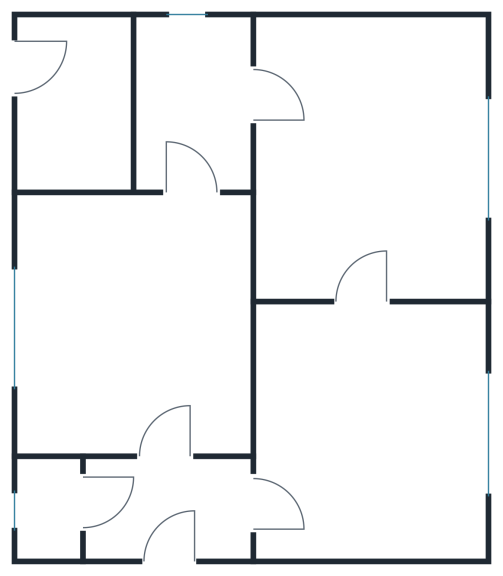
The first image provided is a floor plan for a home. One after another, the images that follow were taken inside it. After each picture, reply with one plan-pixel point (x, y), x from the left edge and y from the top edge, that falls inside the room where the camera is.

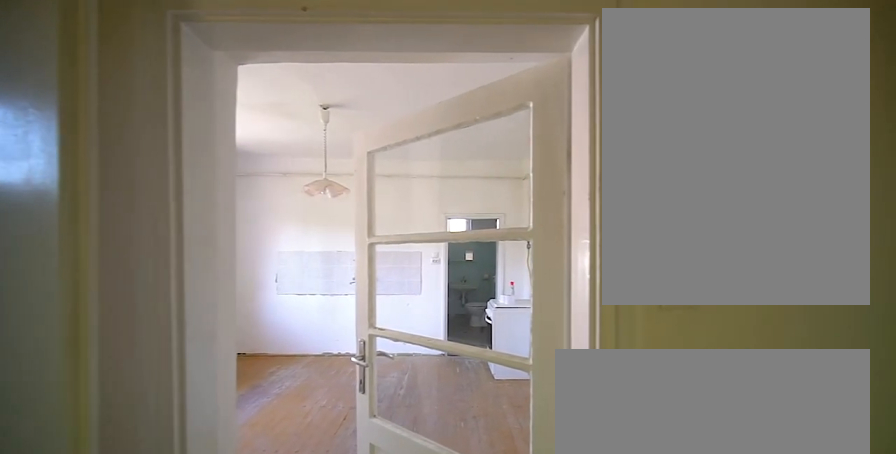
(174, 497)
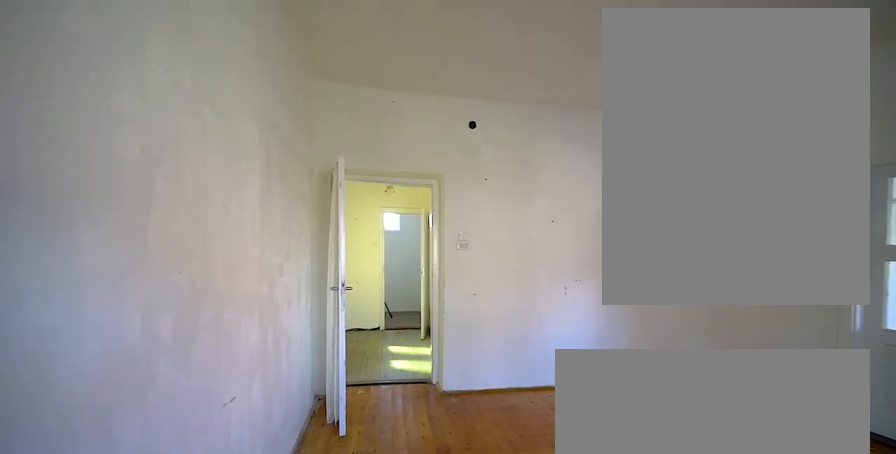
(374, 434)
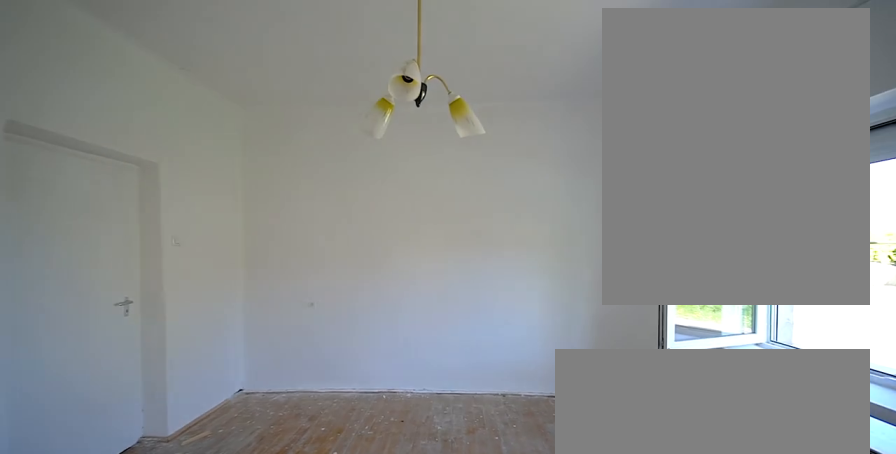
(379, 170)
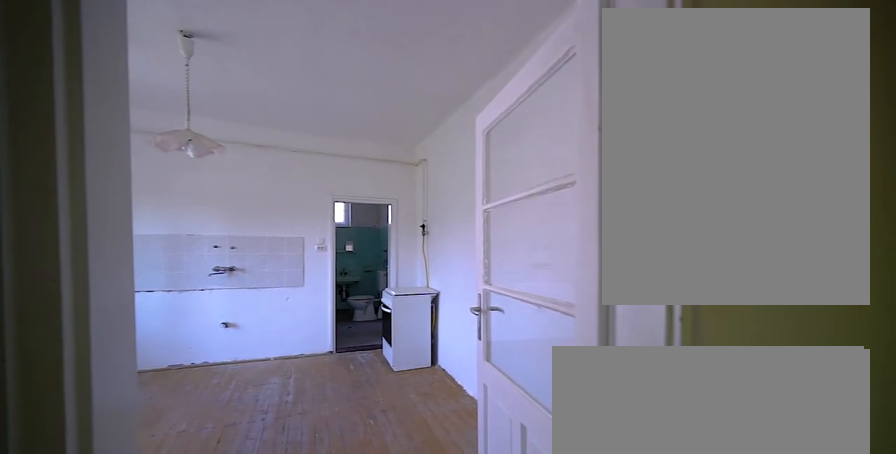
(134, 334)
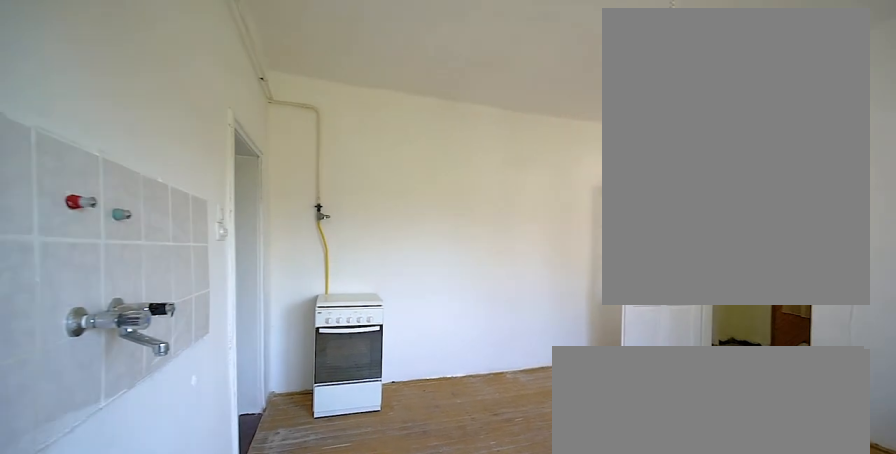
(134, 334)
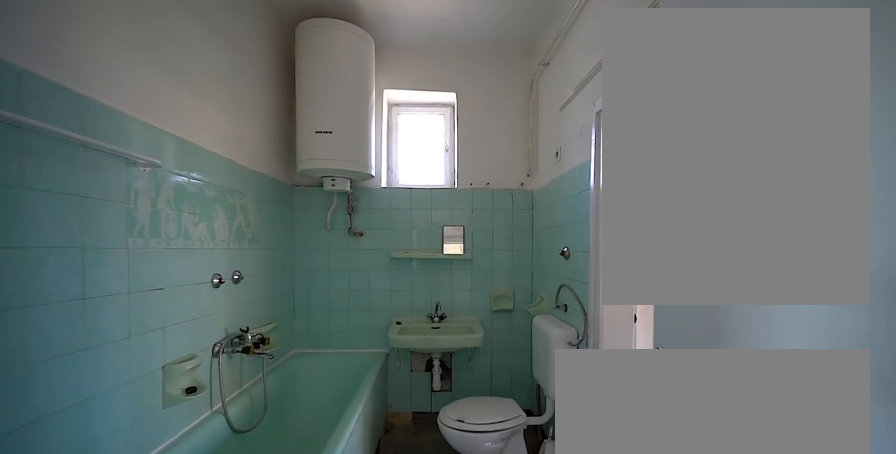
(188, 108)
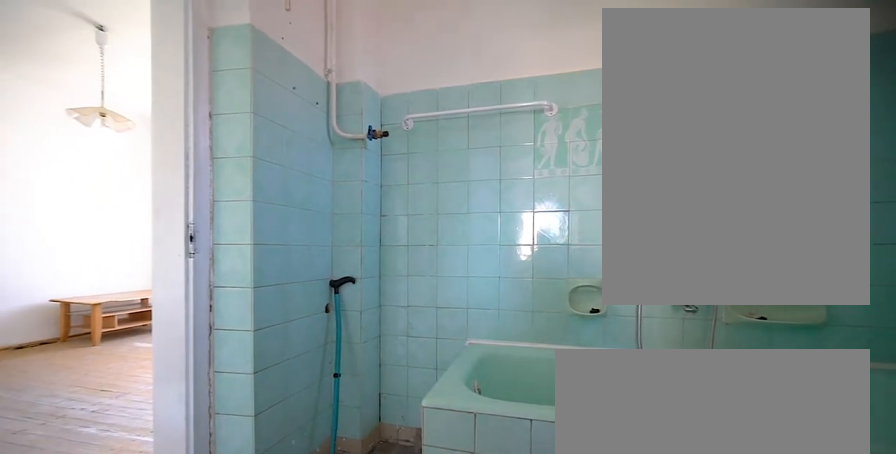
(188, 109)
